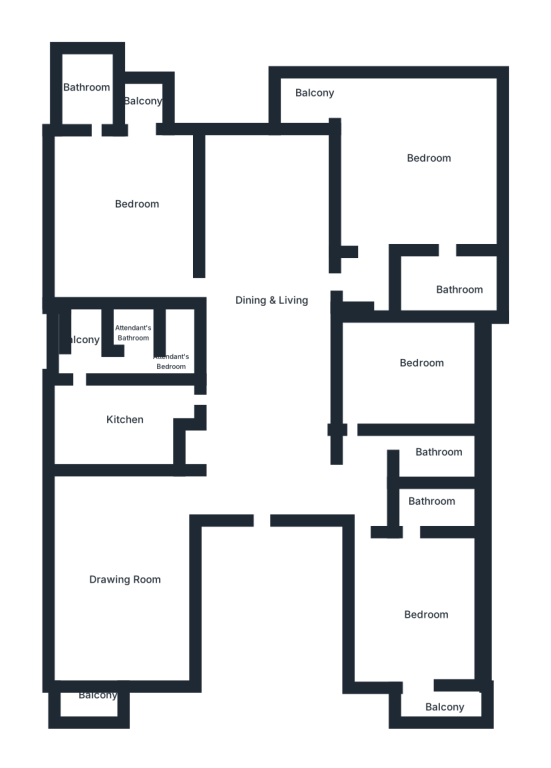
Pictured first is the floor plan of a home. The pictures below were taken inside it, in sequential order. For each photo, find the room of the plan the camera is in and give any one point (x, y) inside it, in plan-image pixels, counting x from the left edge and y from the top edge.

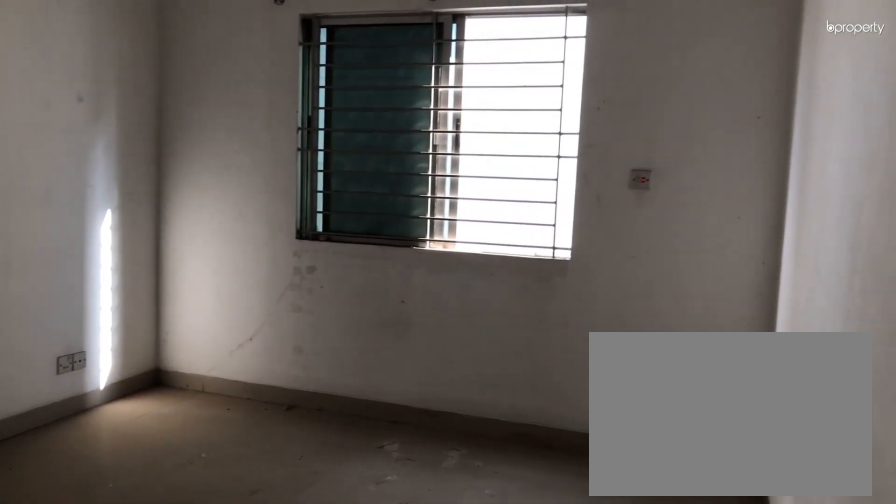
(408, 415)
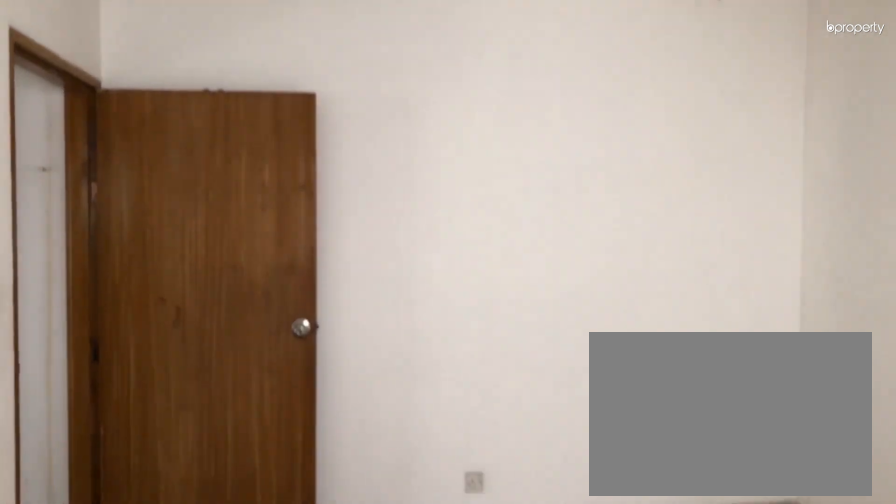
(408, 415)
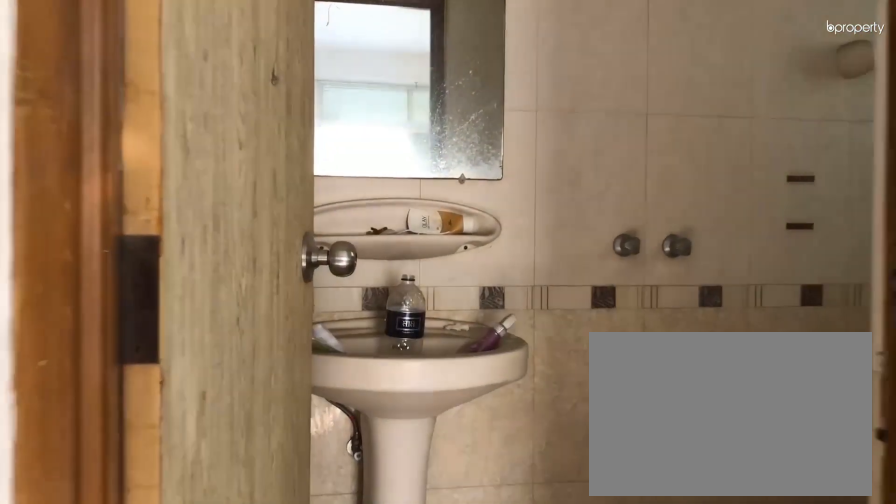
(418, 532)
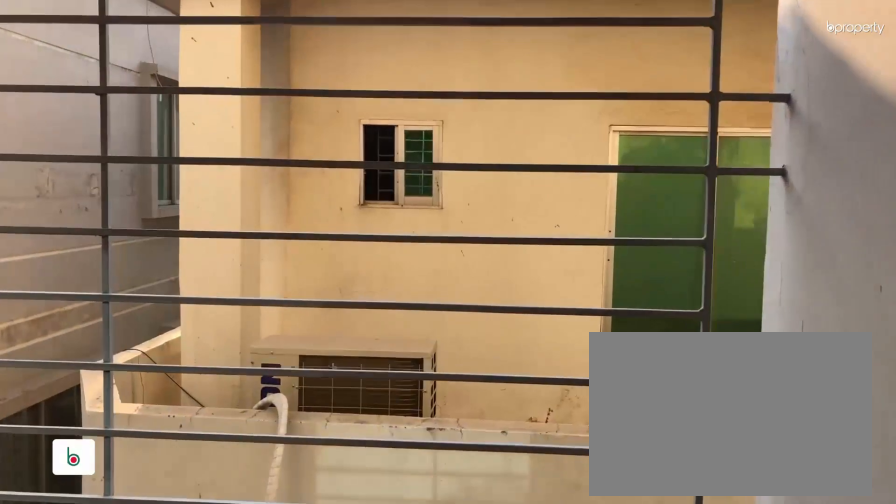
(444, 705)
